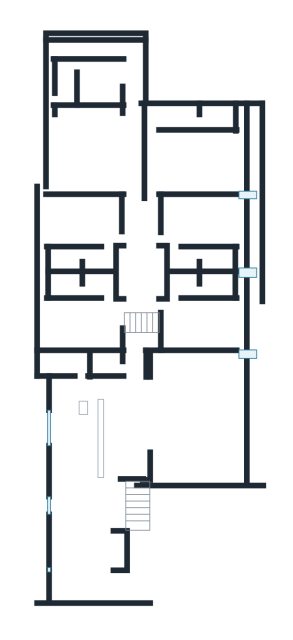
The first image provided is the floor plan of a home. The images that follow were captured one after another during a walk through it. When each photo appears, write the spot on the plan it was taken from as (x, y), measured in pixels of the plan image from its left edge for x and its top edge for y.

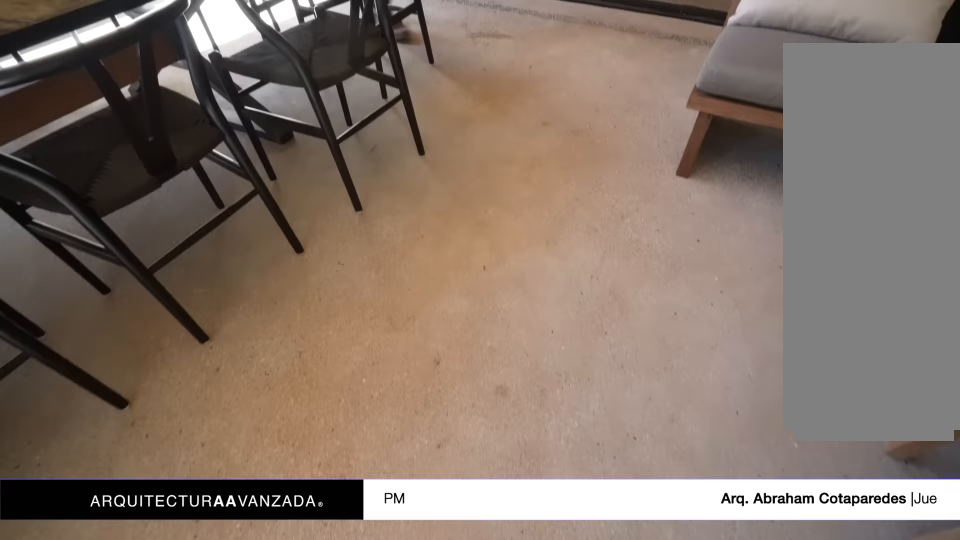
(204, 398)
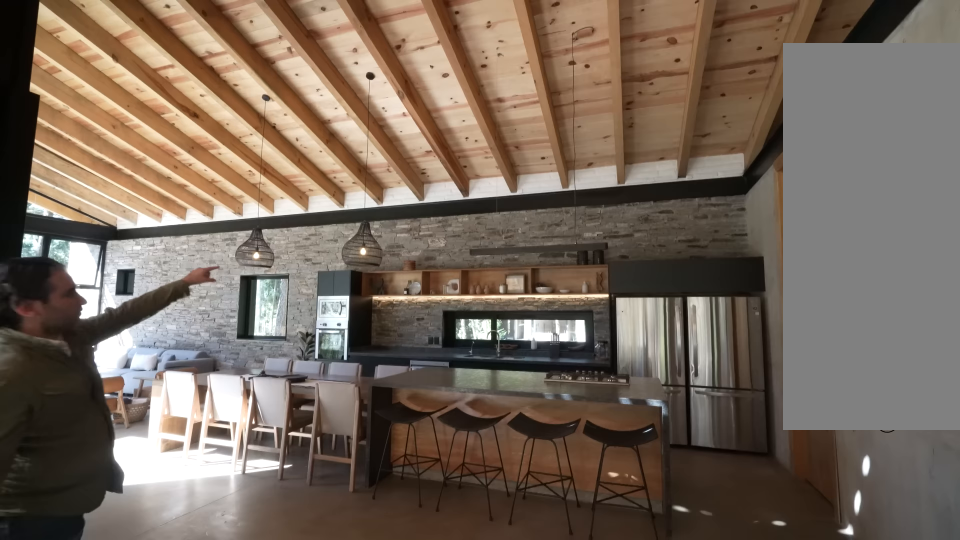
(219, 393)
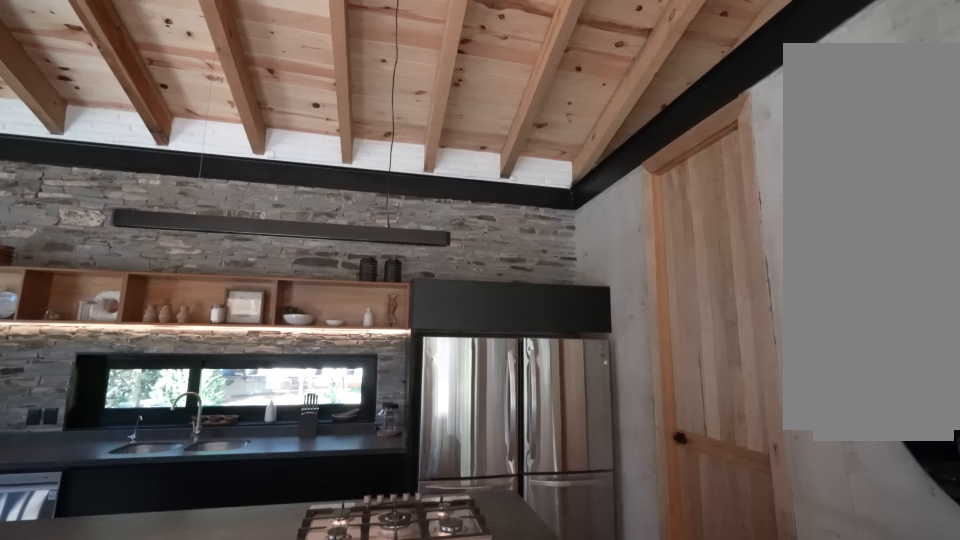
(116, 398)
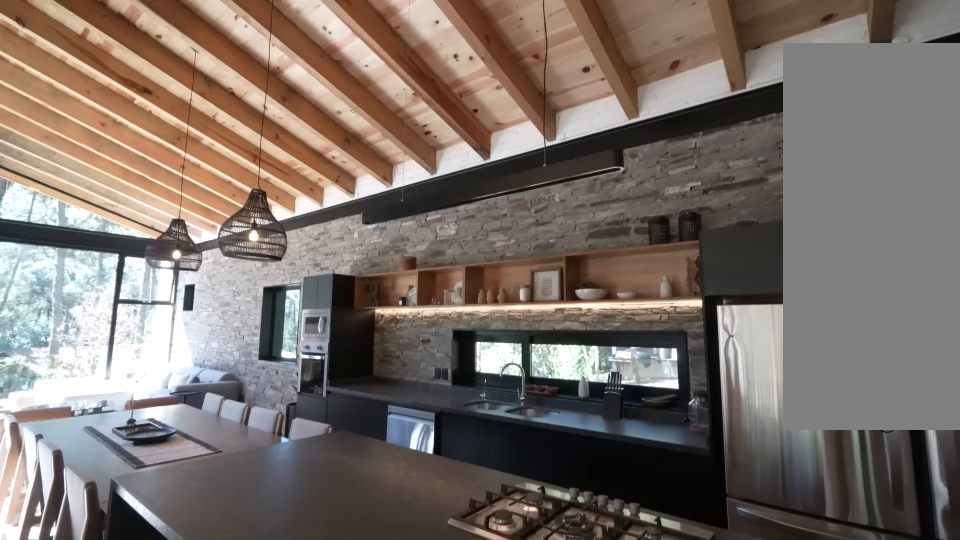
(115, 398)
